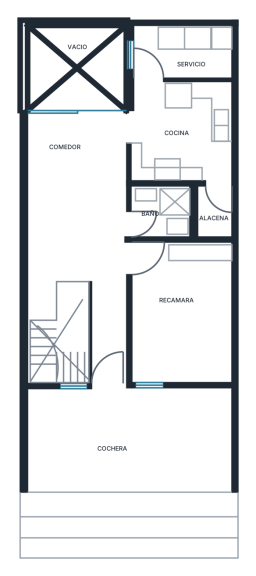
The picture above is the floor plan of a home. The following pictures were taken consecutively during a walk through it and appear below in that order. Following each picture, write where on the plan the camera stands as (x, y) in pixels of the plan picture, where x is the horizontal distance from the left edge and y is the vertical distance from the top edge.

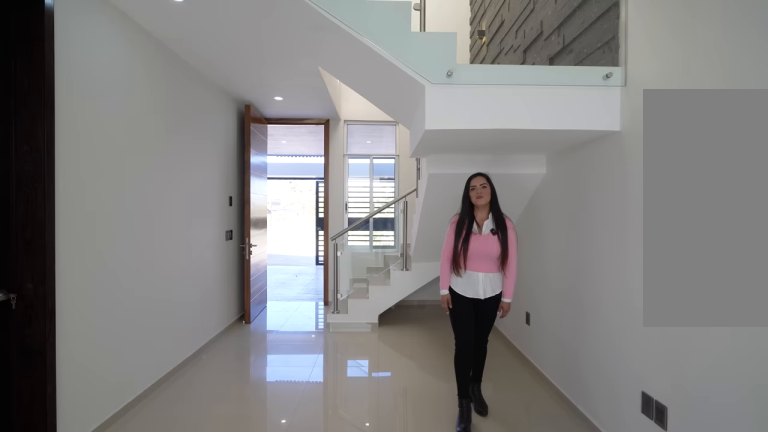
(86, 178)
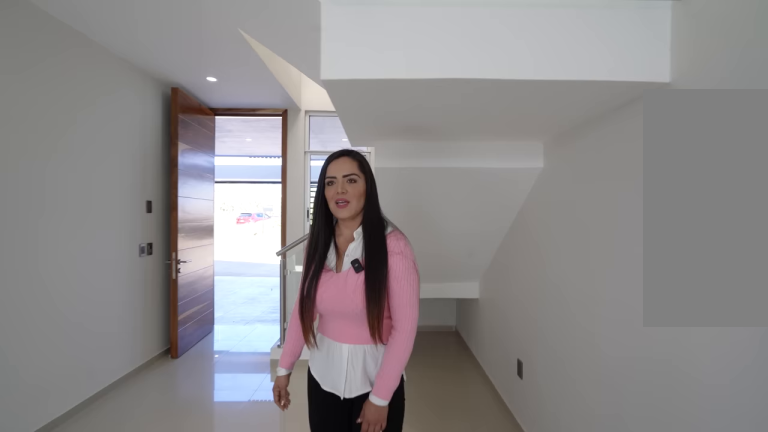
(85, 184)
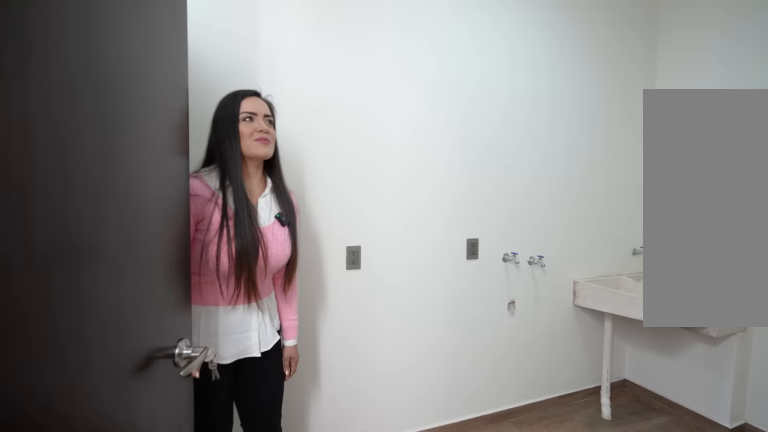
(143, 106)
